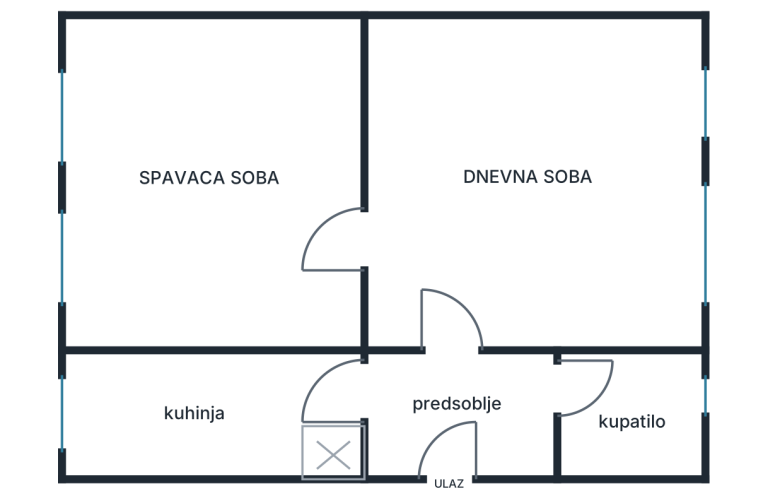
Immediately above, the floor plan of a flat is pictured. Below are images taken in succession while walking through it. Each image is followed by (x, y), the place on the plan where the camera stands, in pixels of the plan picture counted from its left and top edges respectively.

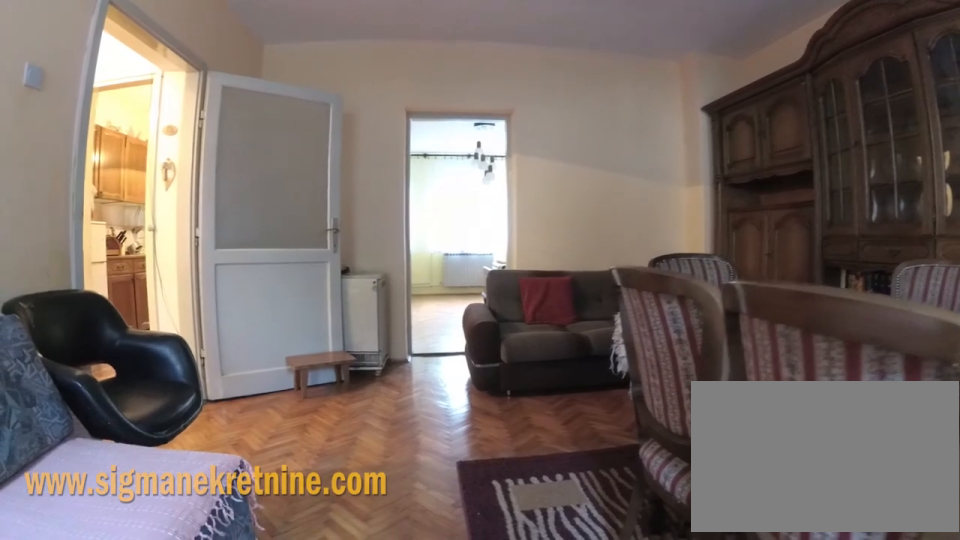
(664, 254)
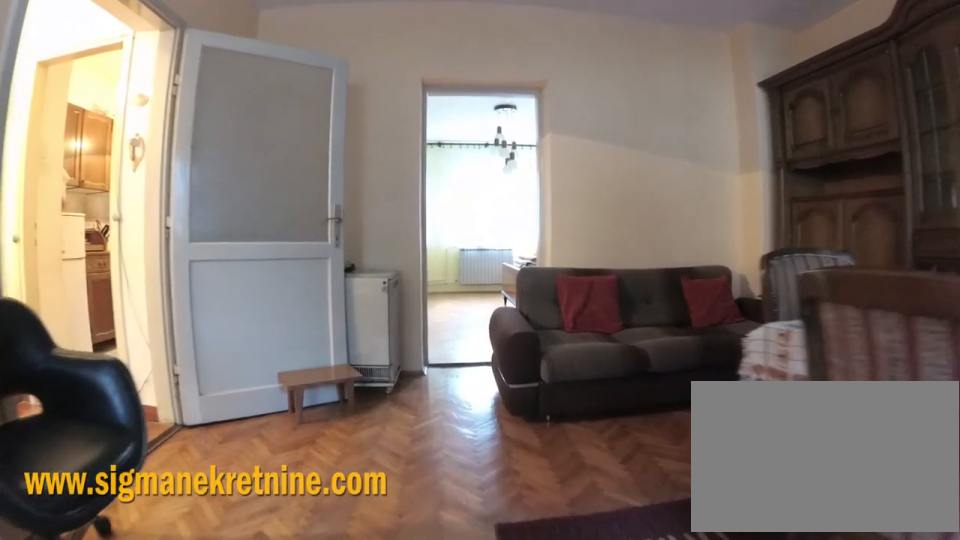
(623, 254)
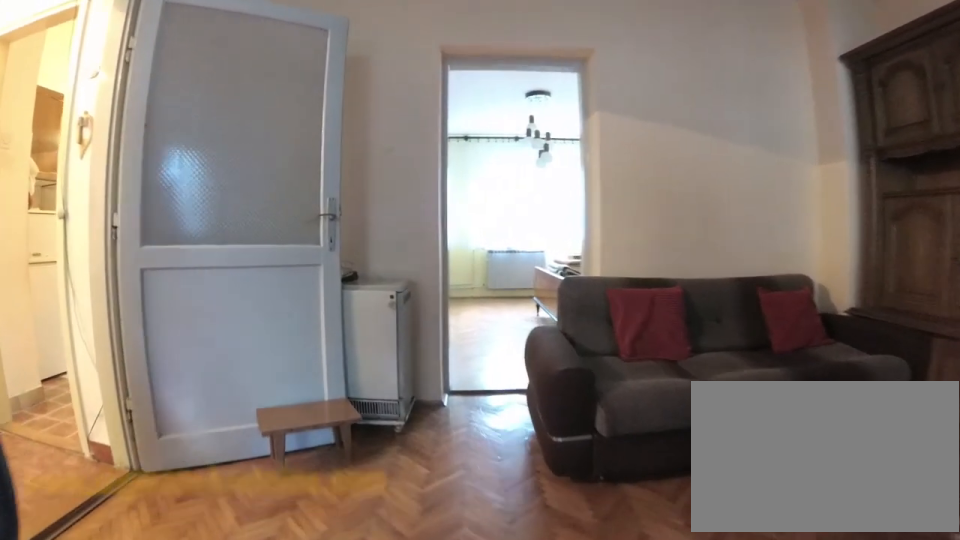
(586, 254)
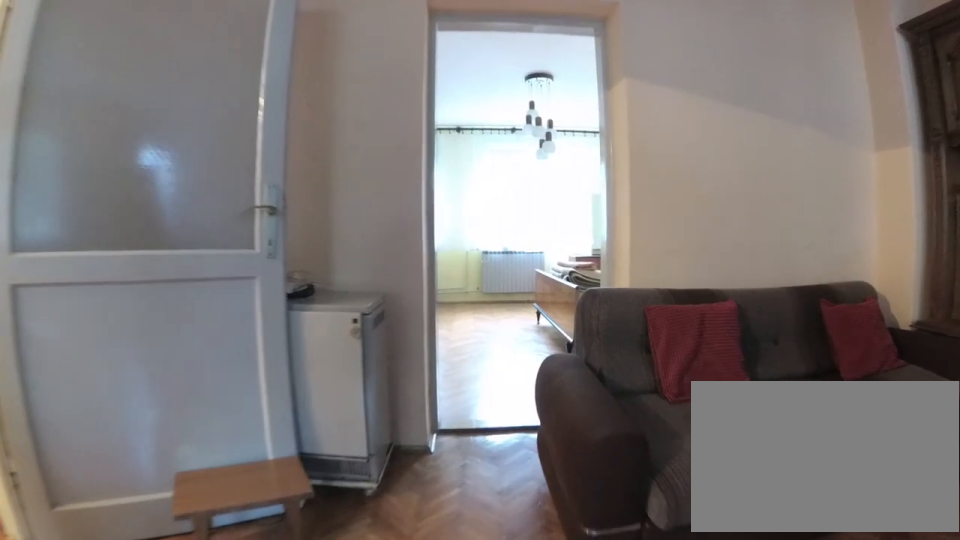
(548, 254)
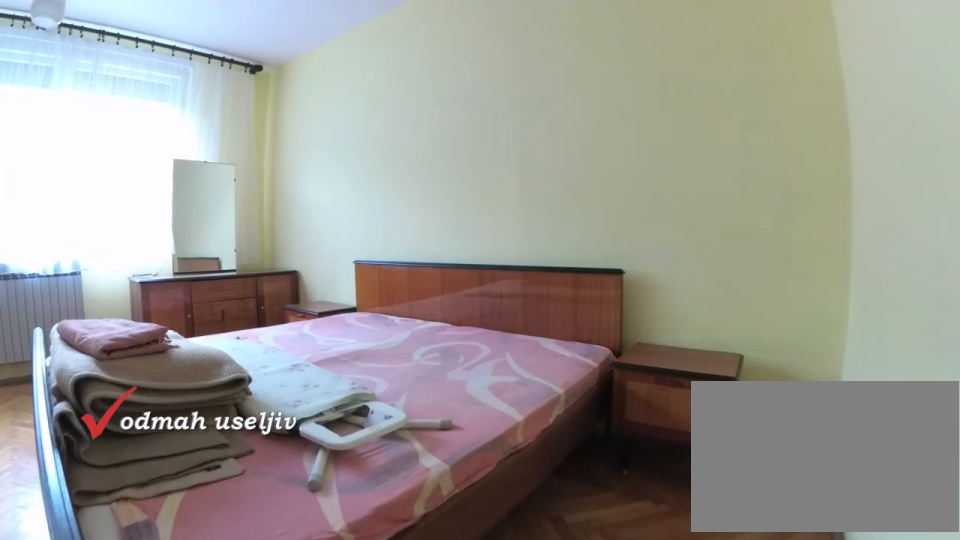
(334, 230)
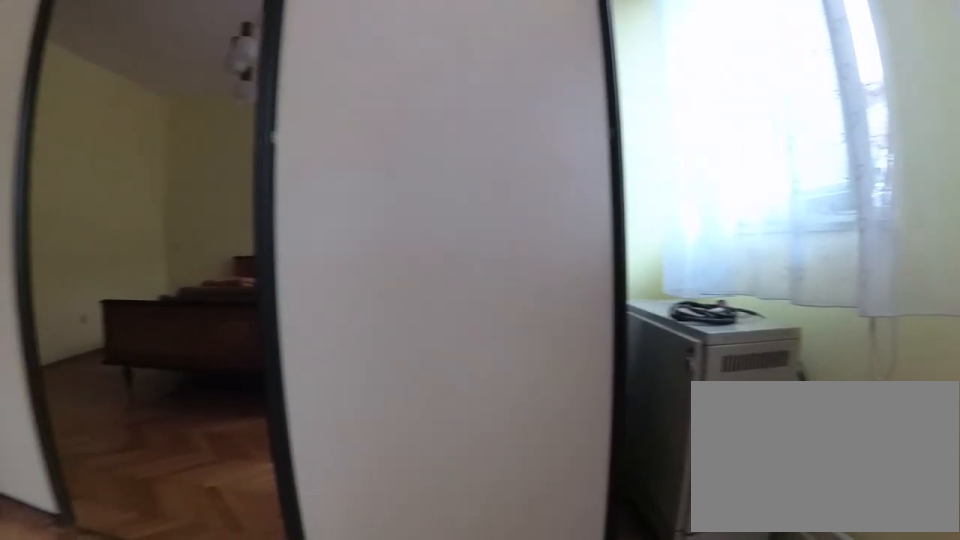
(172, 230)
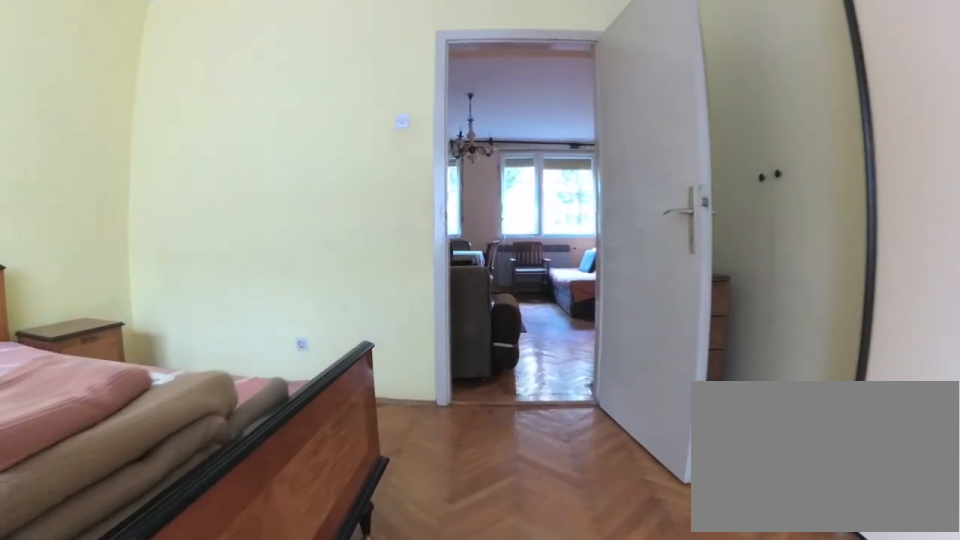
(222, 258)
